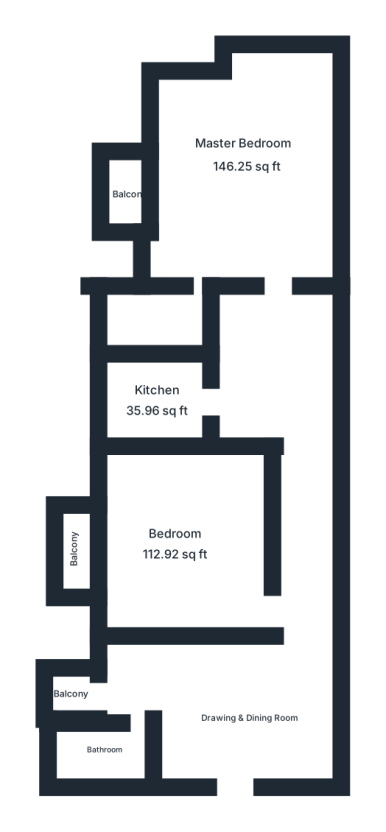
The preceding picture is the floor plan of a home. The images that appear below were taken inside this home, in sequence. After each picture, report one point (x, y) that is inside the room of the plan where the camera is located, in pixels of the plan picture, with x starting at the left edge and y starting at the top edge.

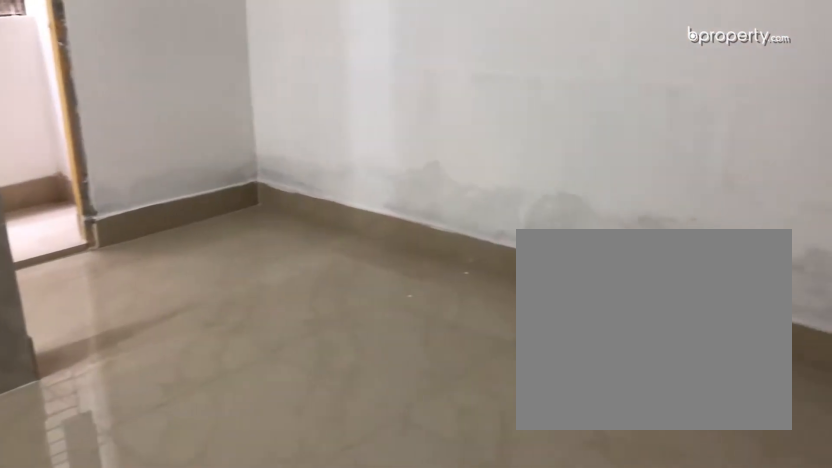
(242, 717)
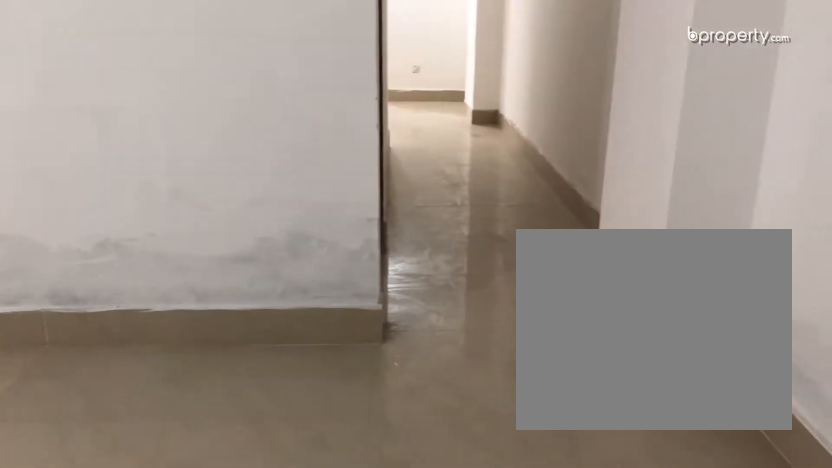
(242, 717)
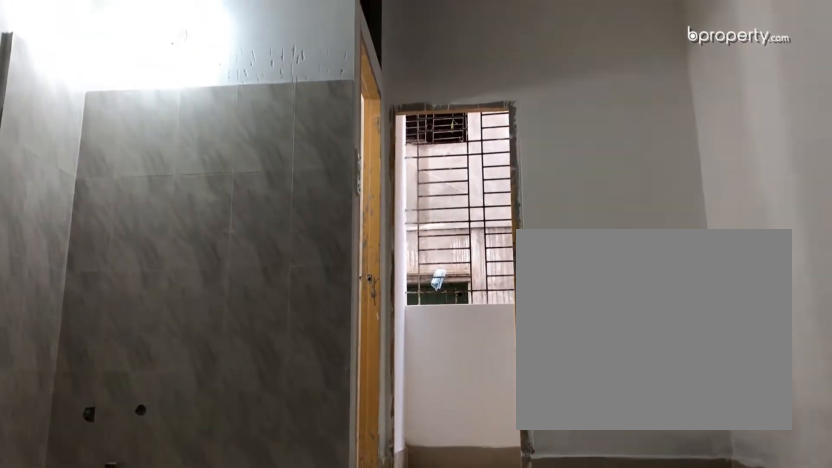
(242, 717)
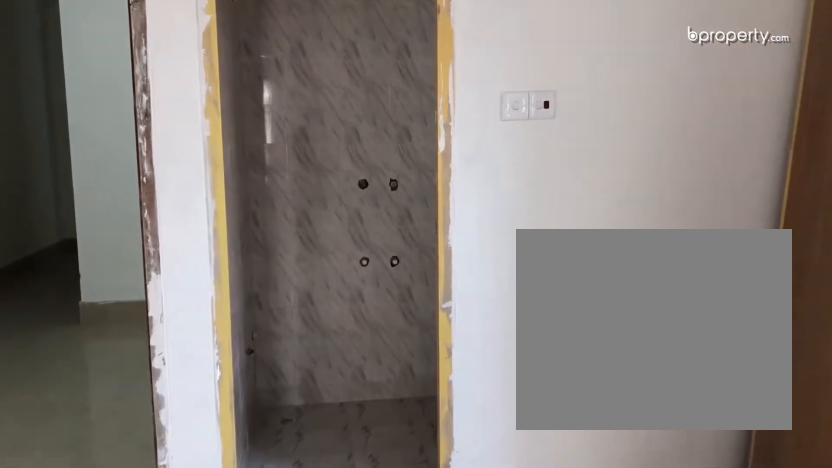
(214, 190)
